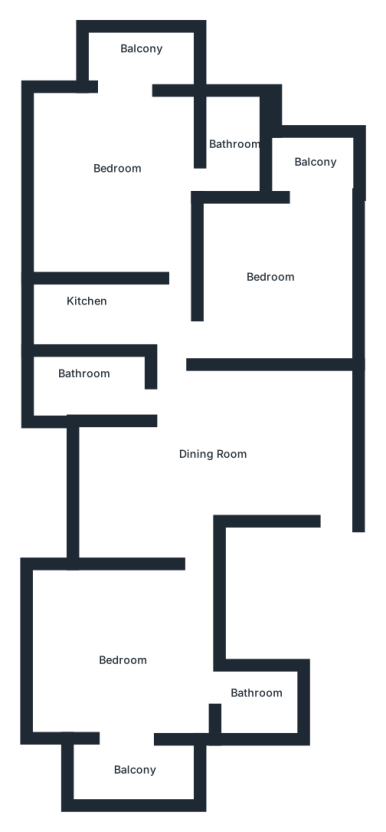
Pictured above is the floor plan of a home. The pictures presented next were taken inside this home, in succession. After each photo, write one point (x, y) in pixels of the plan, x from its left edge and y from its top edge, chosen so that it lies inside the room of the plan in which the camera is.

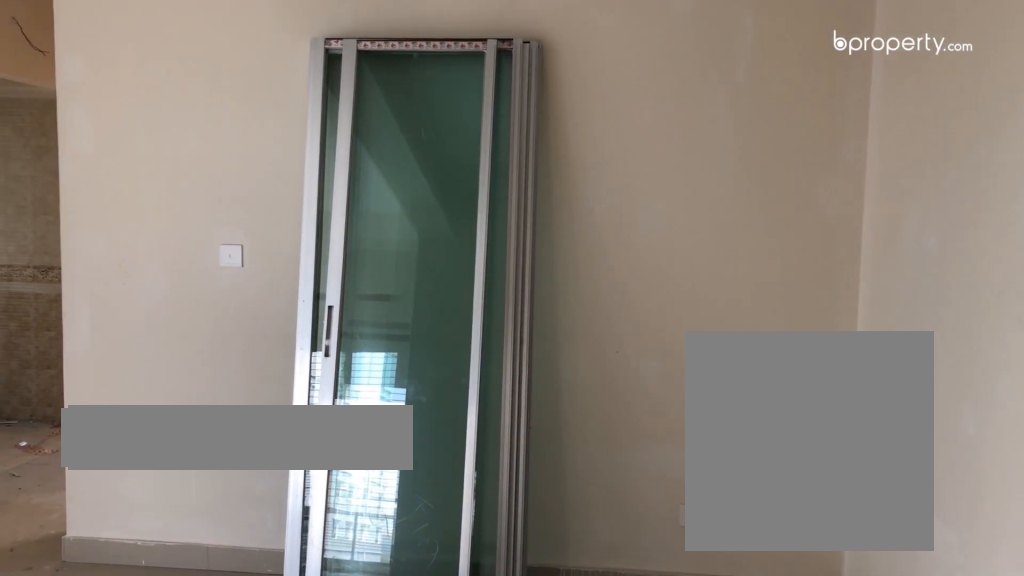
(215, 467)
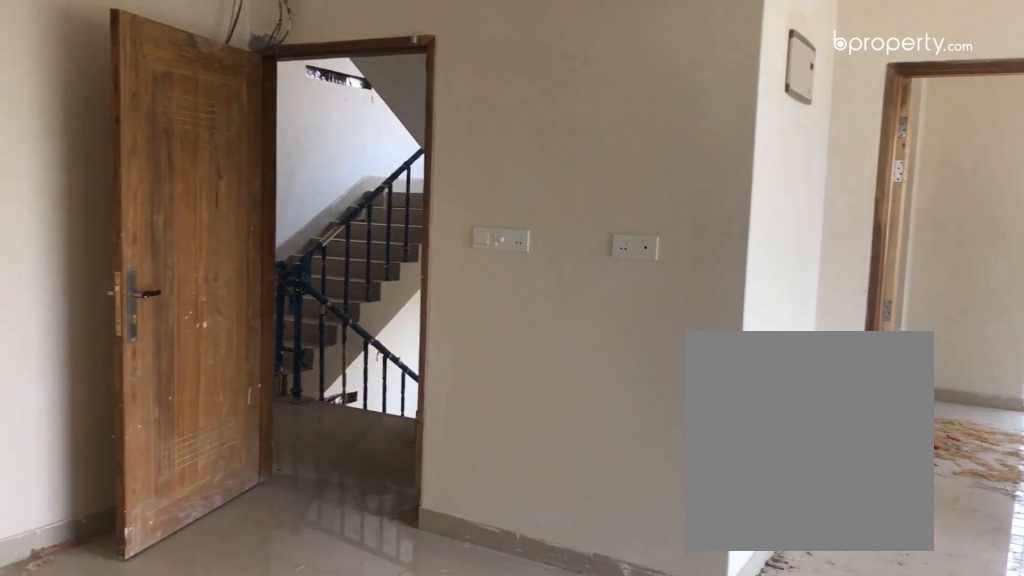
(215, 467)
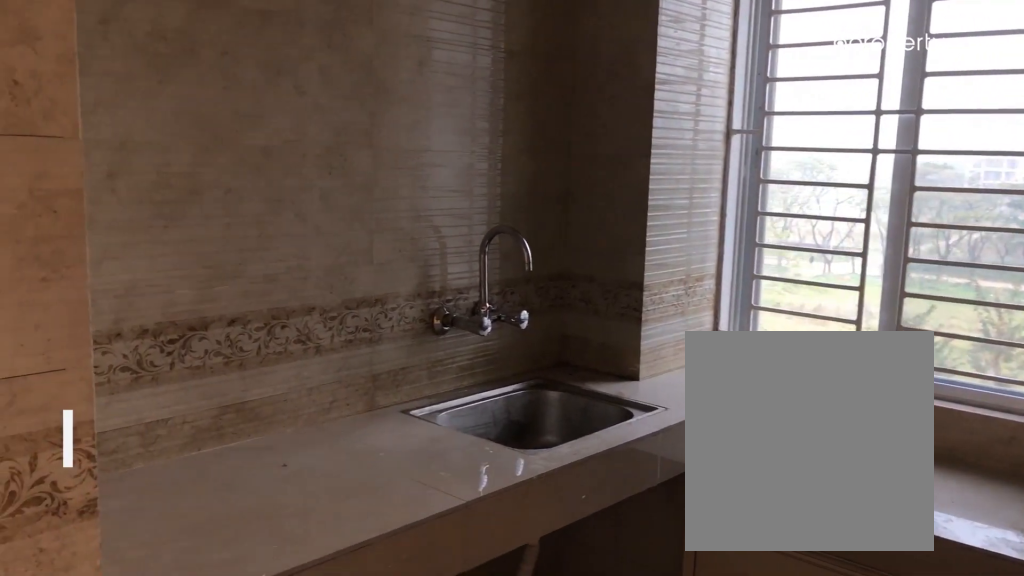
(88, 314)
